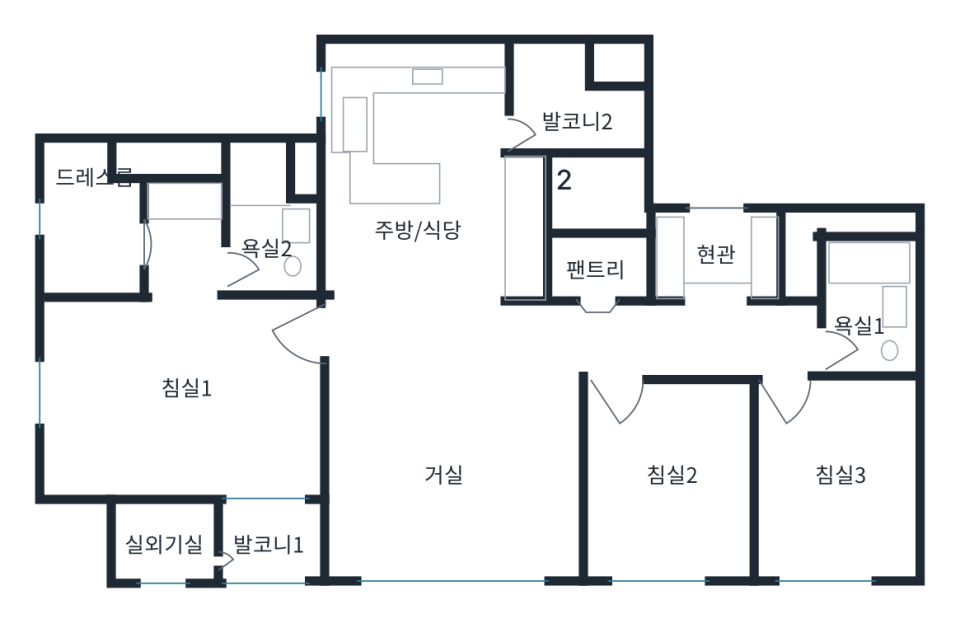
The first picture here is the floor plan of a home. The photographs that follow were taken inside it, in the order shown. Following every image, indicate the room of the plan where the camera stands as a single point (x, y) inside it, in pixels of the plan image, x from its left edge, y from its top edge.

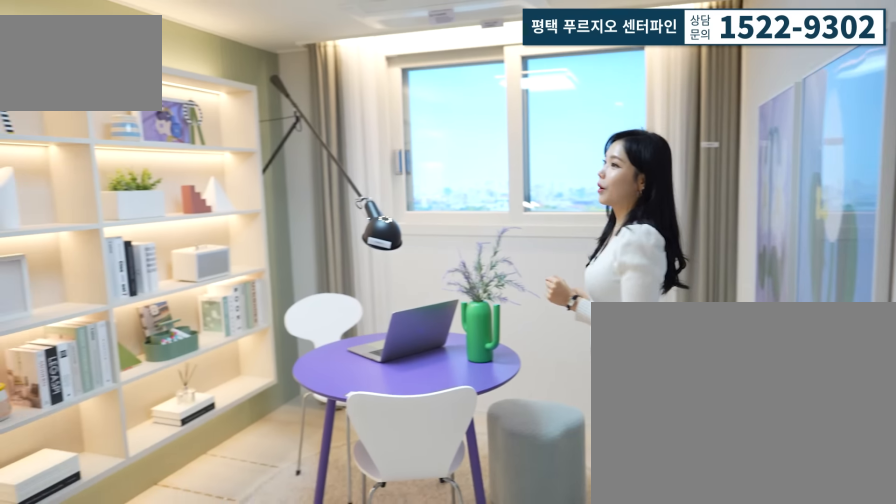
(665, 472)
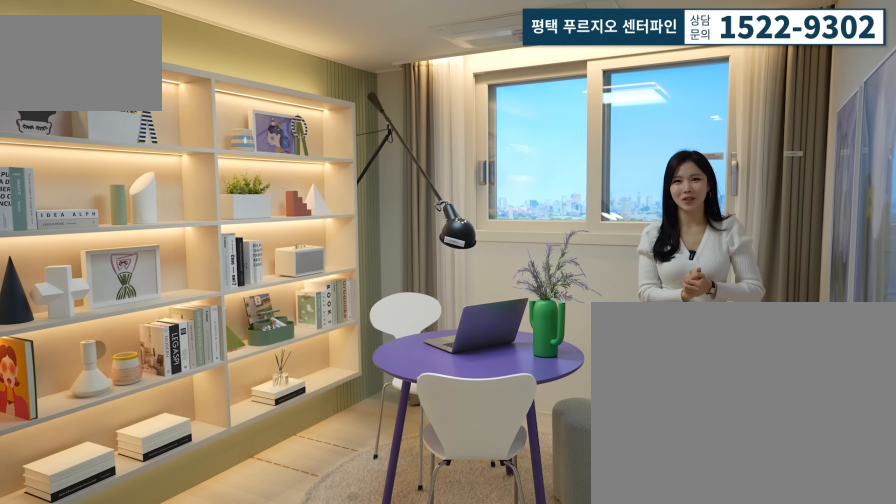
(666, 472)
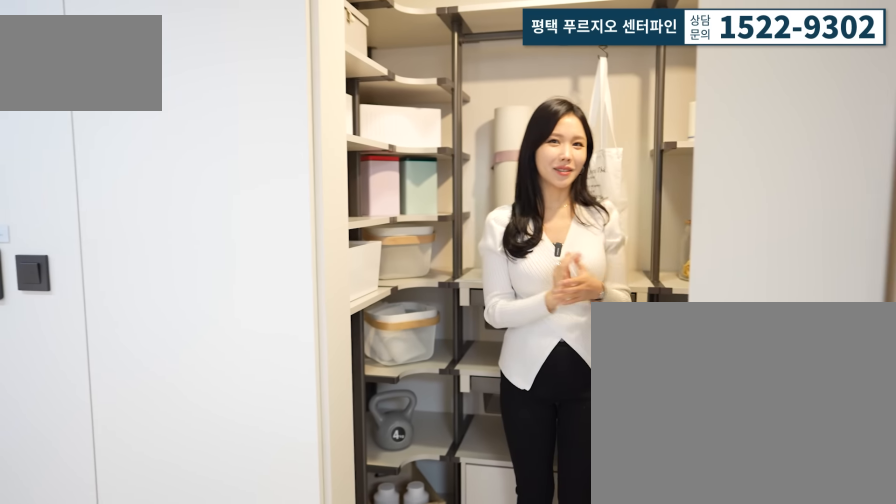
(600, 302)
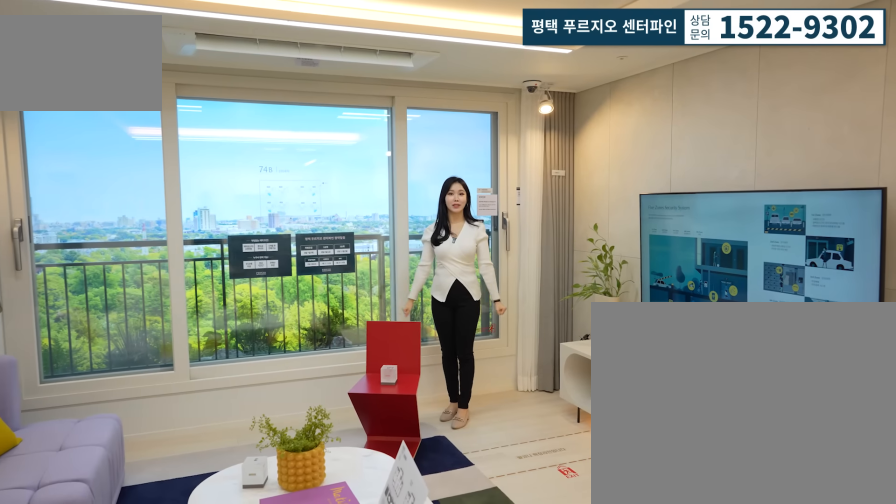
(448, 461)
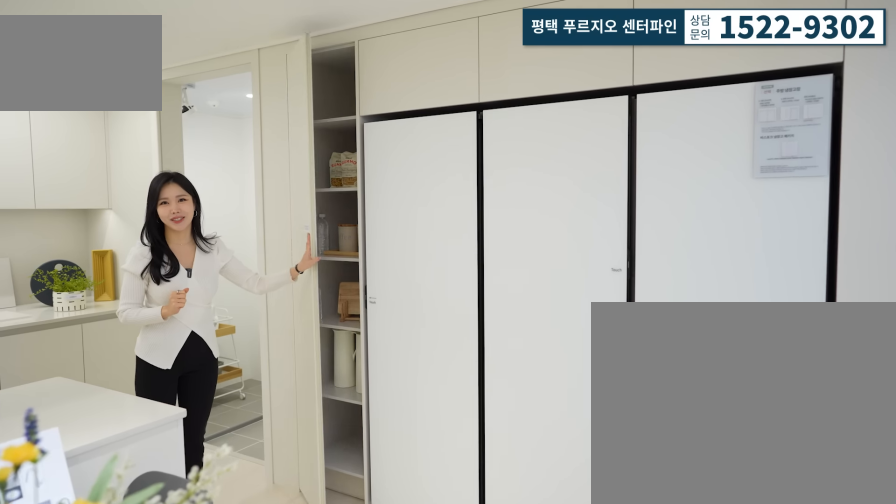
(437, 189)
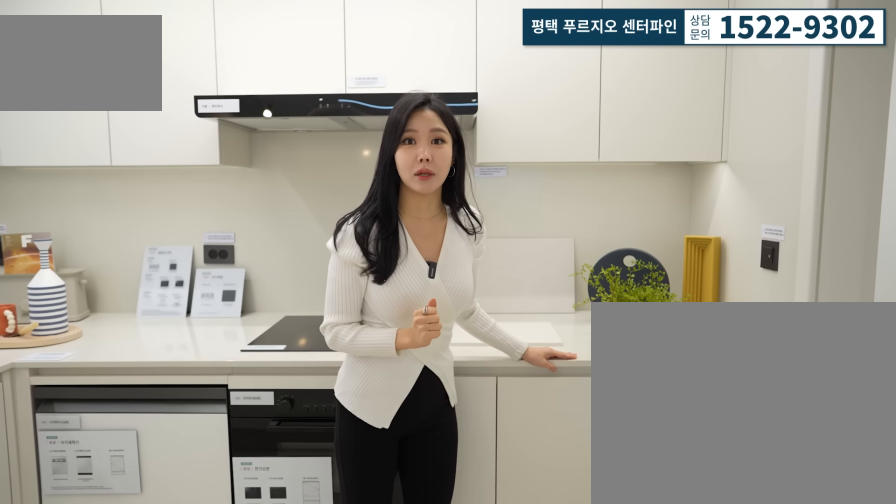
(437, 189)
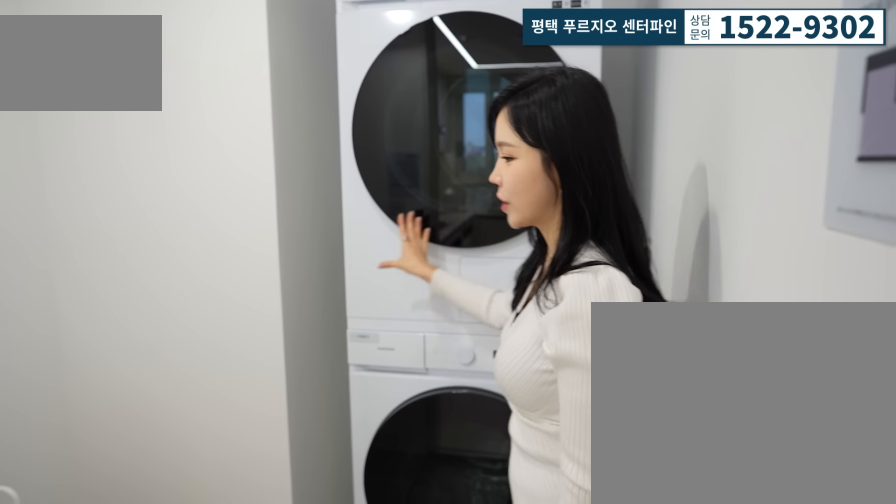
(579, 112)
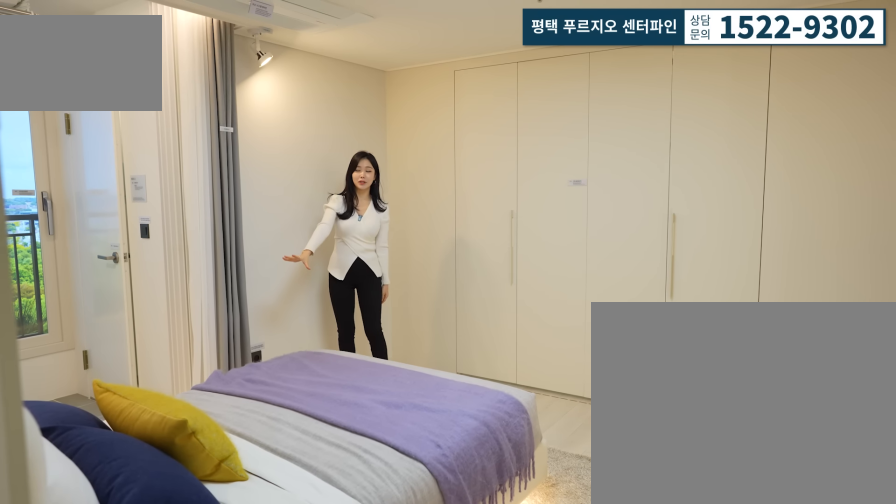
(181, 384)
